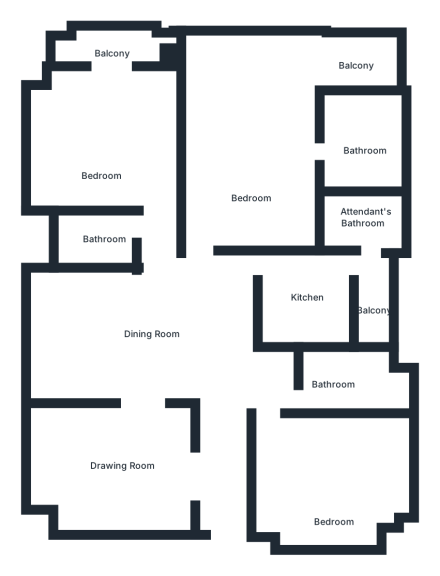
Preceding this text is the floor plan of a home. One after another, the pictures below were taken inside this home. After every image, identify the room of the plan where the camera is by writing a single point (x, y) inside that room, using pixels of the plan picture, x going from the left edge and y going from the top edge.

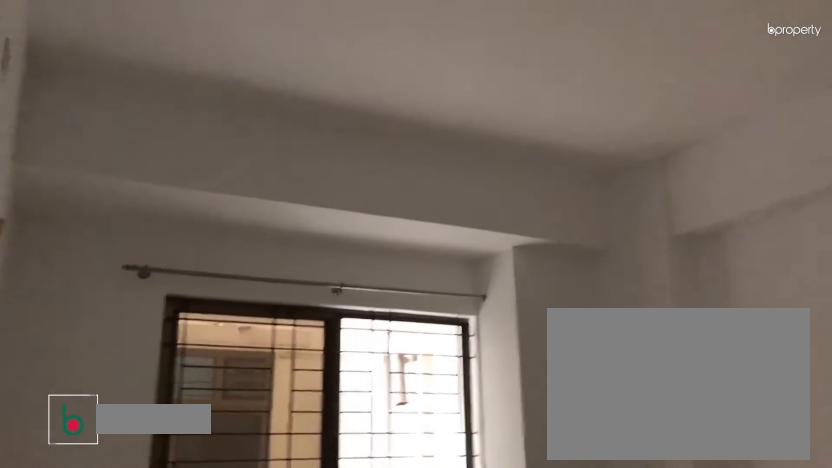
(334, 482)
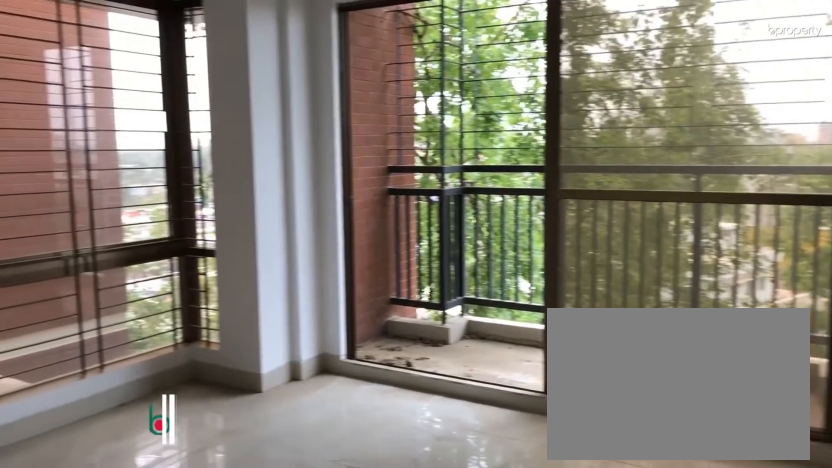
(101, 168)
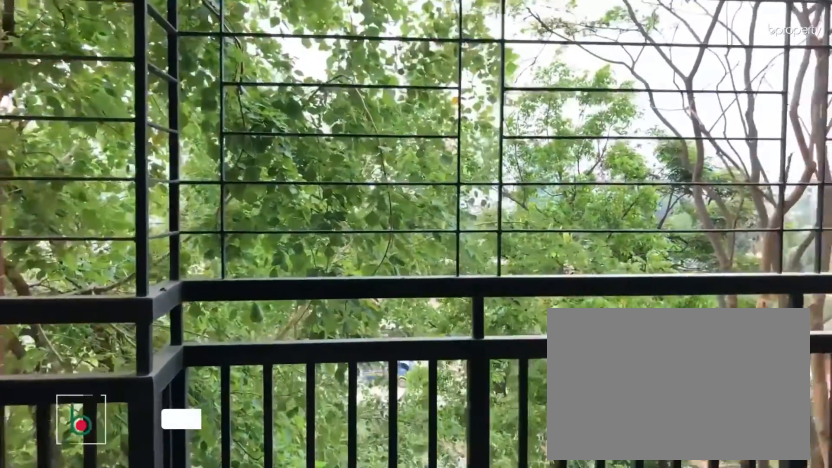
(113, 45)
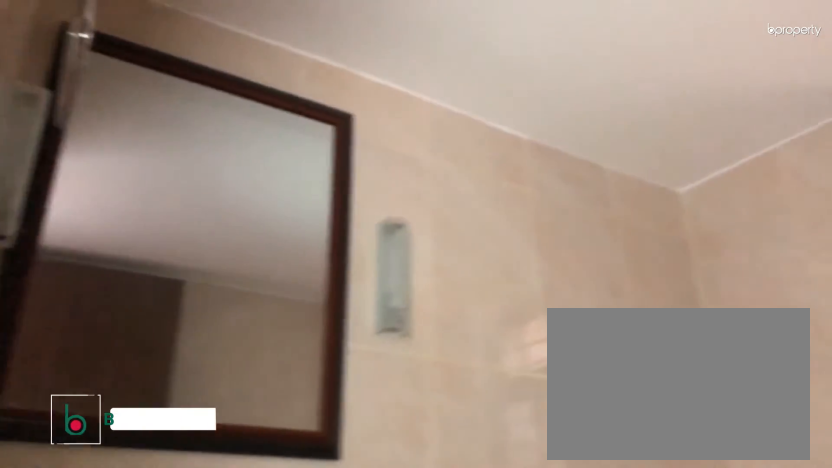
(105, 241)
